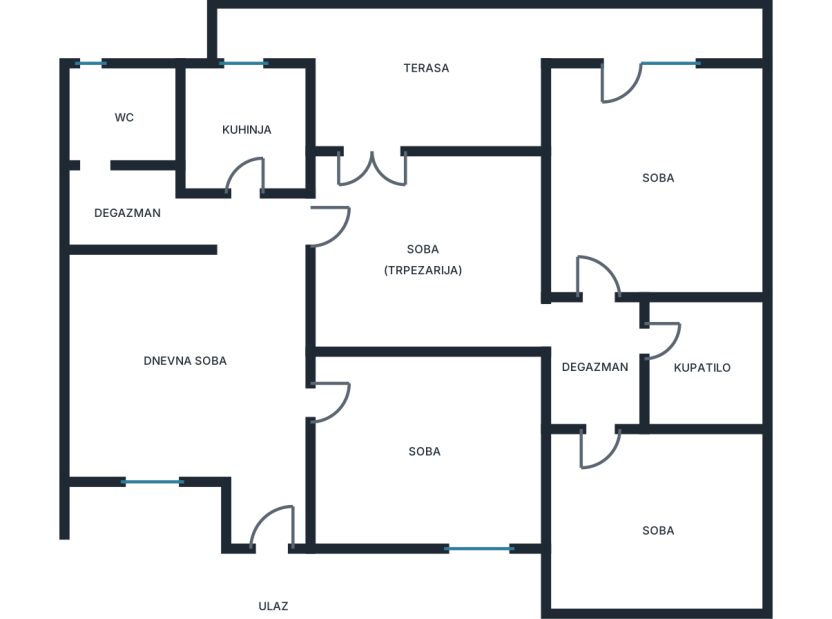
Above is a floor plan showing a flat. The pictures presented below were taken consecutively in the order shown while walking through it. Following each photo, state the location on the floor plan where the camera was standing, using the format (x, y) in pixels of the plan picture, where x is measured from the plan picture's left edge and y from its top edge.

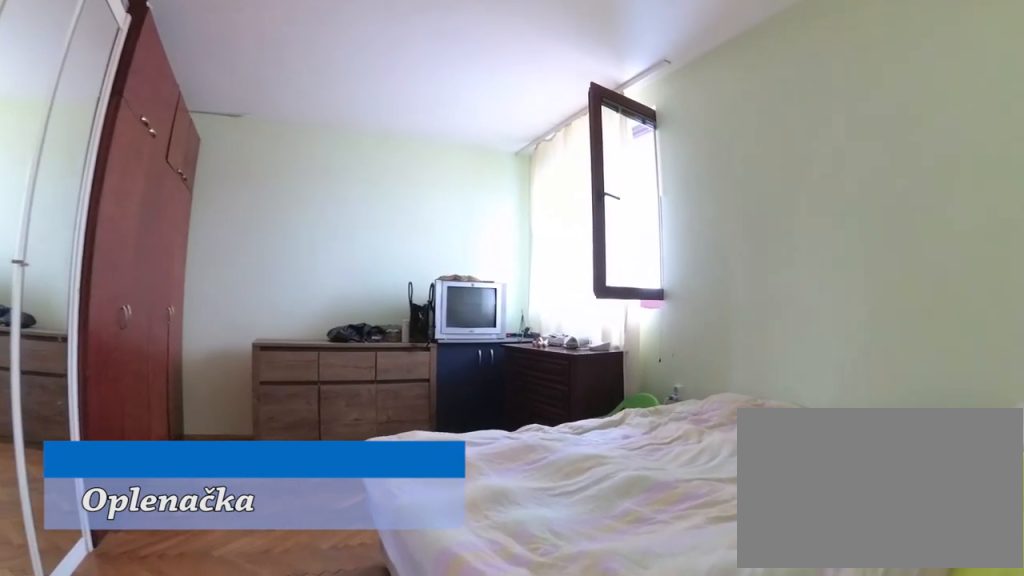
(329, 399)
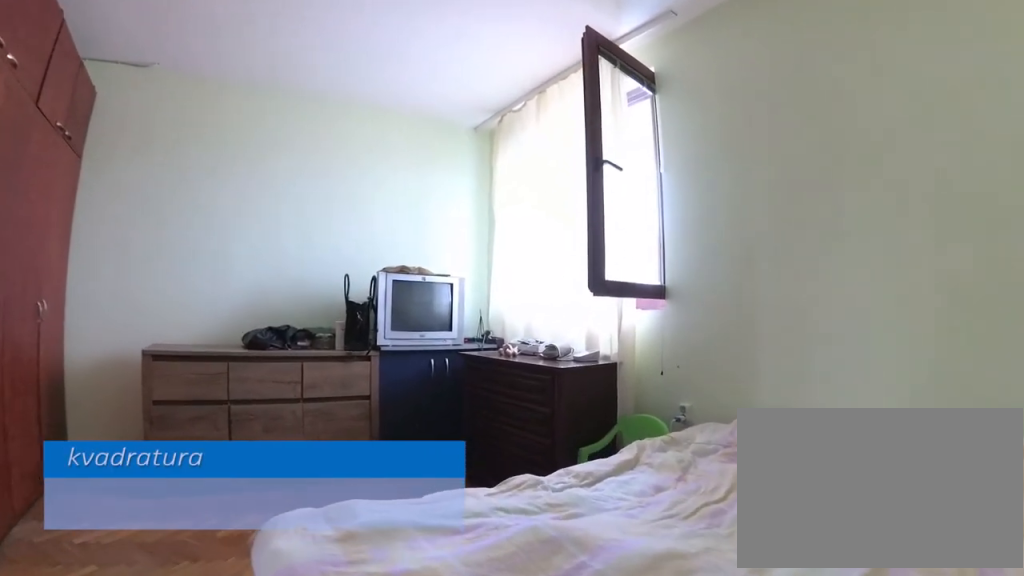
(377, 406)
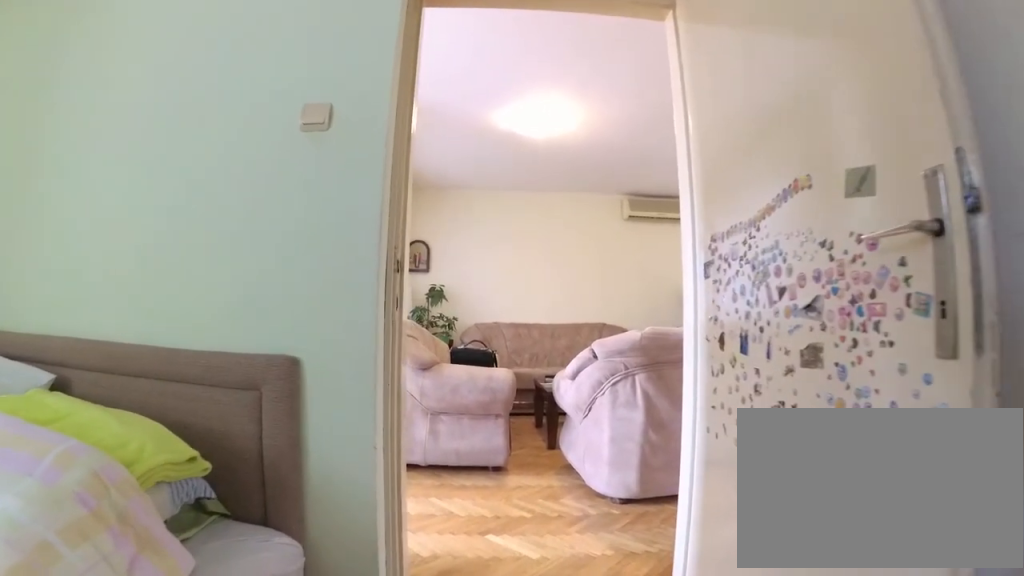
(381, 416)
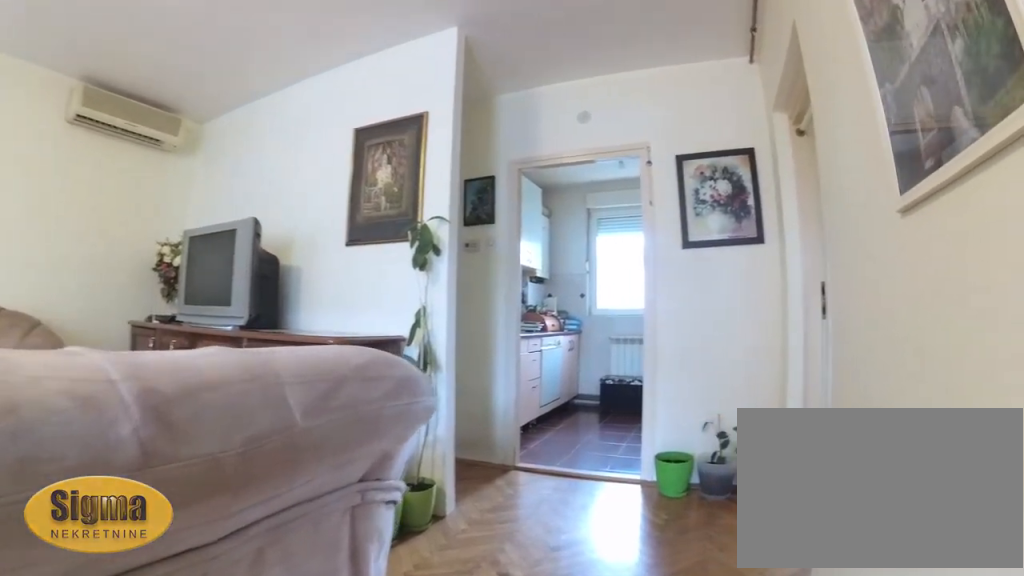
(275, 394)
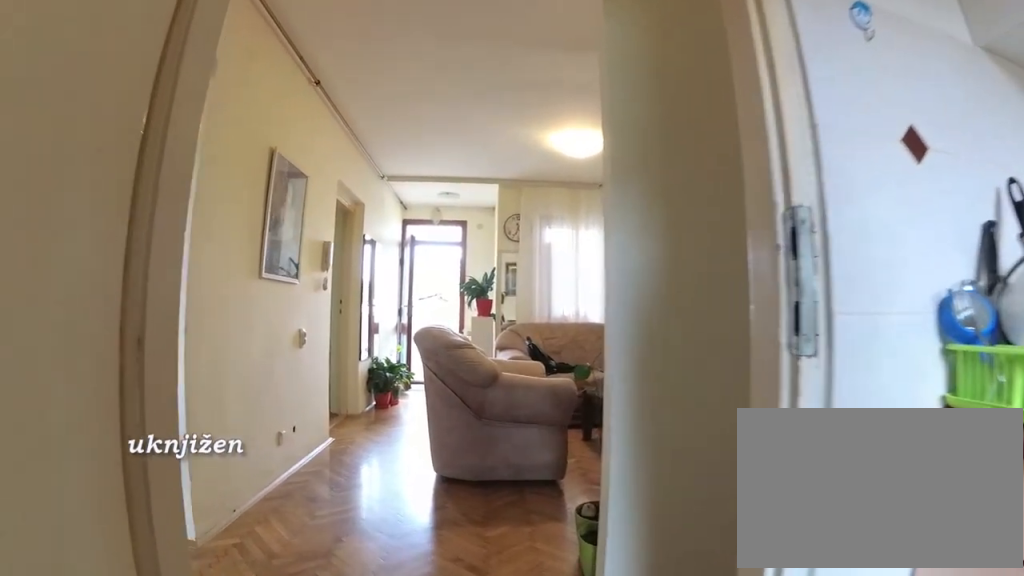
(235, 119)
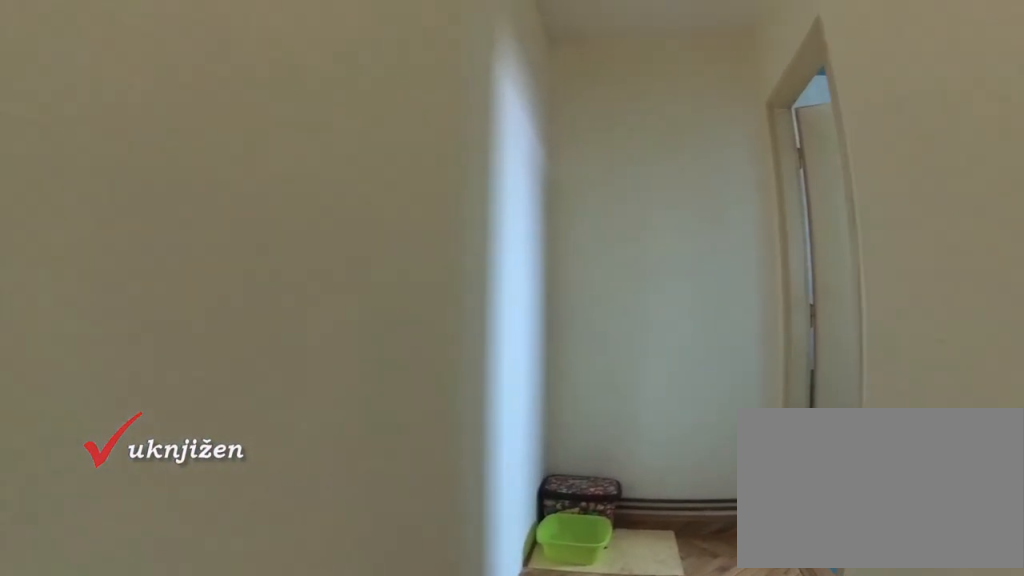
(236, 230)
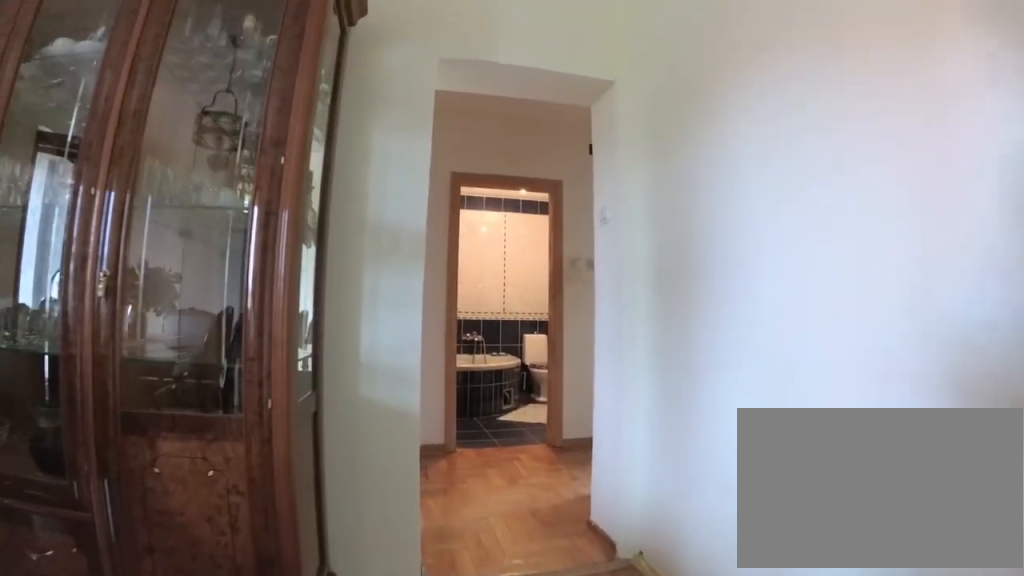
(404, 284)
